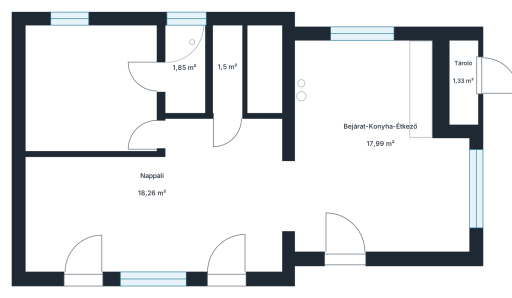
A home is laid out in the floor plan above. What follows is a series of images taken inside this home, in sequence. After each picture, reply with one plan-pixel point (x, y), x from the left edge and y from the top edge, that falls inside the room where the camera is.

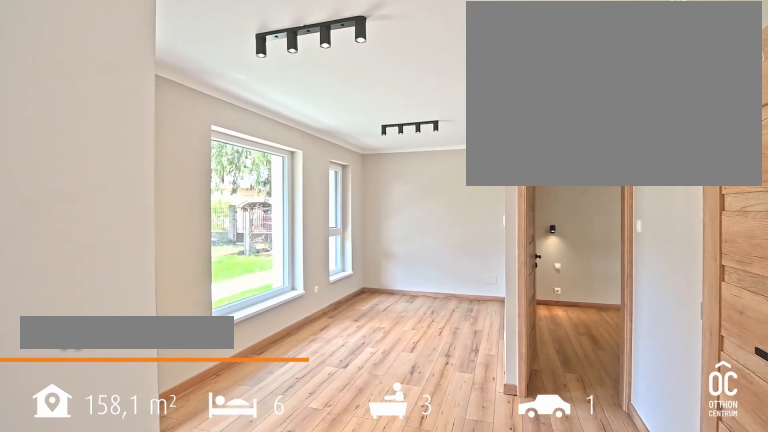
(152, 212)
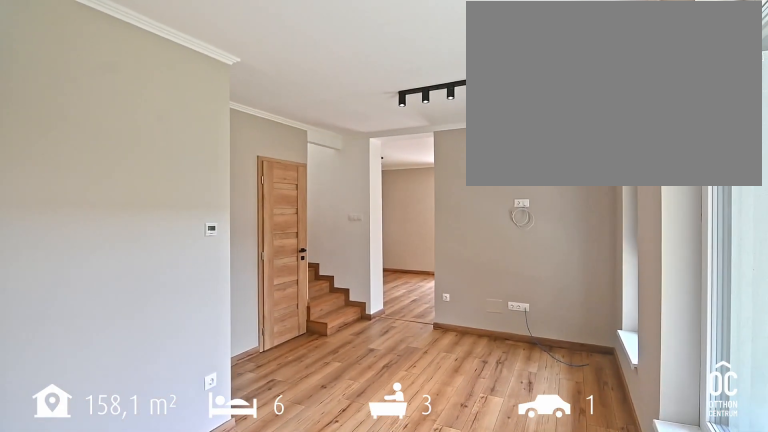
(152, 212)
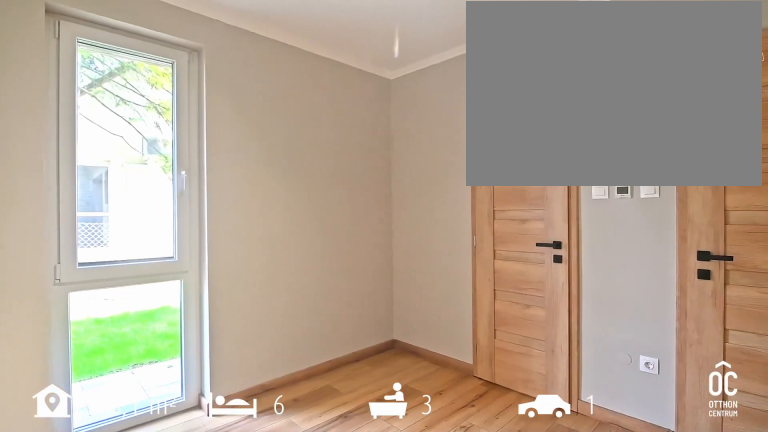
(91, 86)
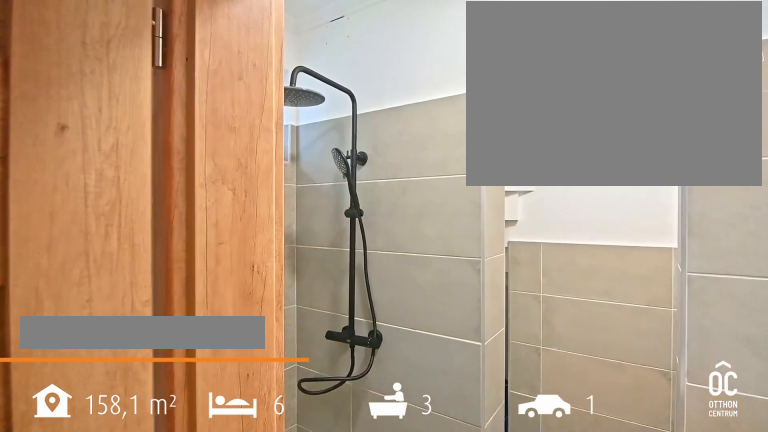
(185, 71)
